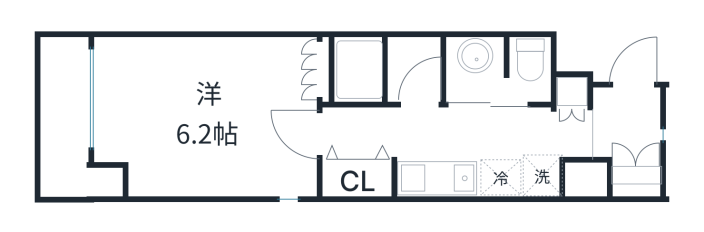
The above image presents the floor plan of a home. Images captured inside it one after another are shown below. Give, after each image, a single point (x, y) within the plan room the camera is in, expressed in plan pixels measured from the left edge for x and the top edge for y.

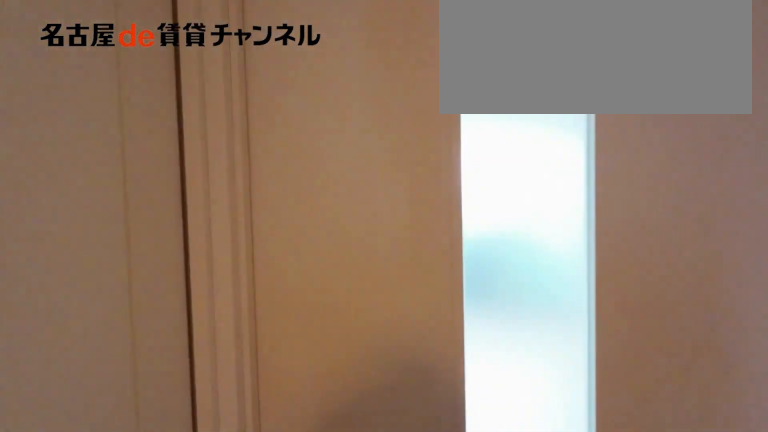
(626, 135)
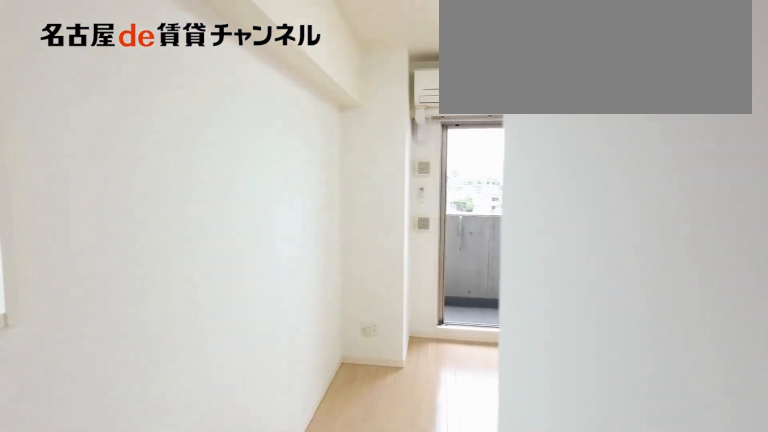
(205, 115)
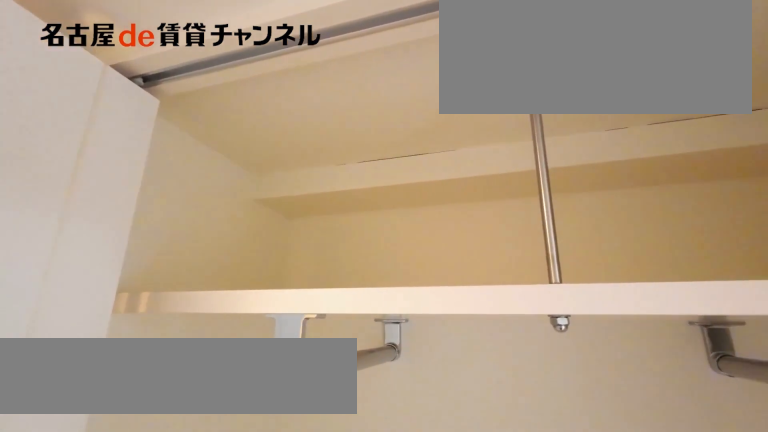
(359, 177)
